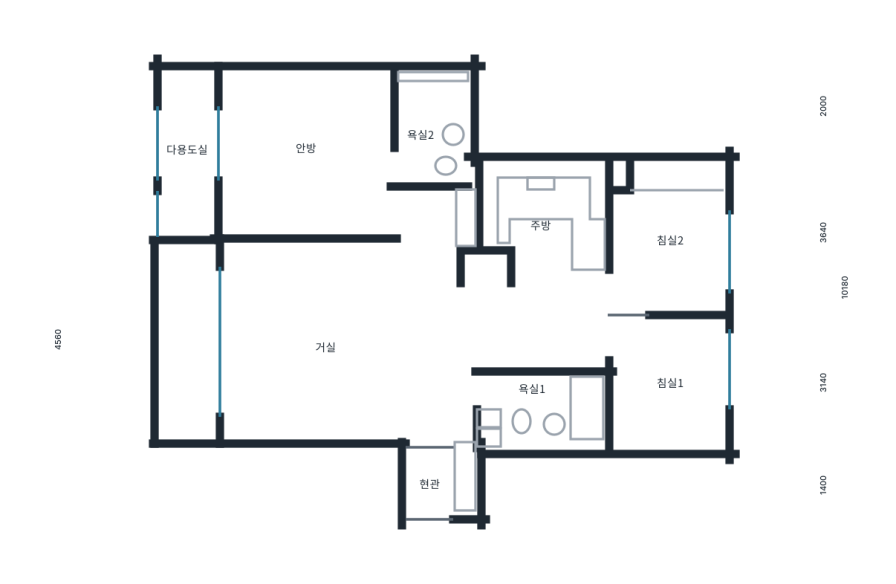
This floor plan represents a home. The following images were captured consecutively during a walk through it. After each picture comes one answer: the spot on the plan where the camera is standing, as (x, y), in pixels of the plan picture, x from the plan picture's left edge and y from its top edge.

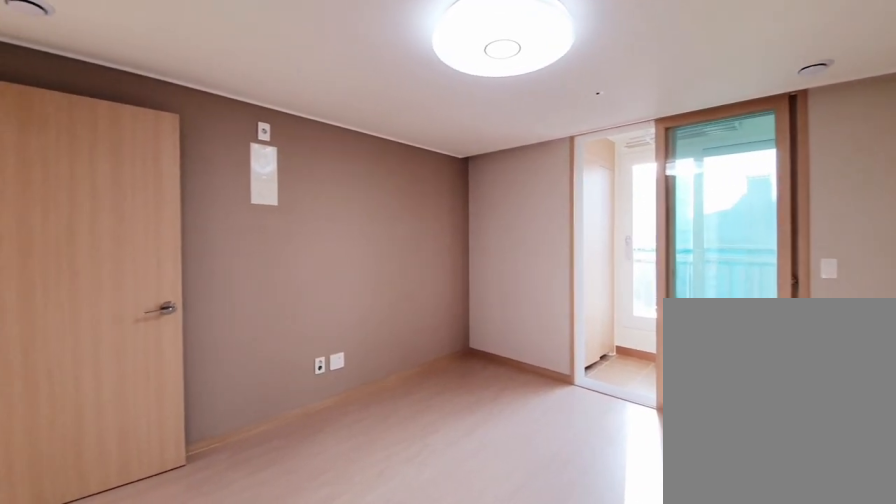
(294, 187)
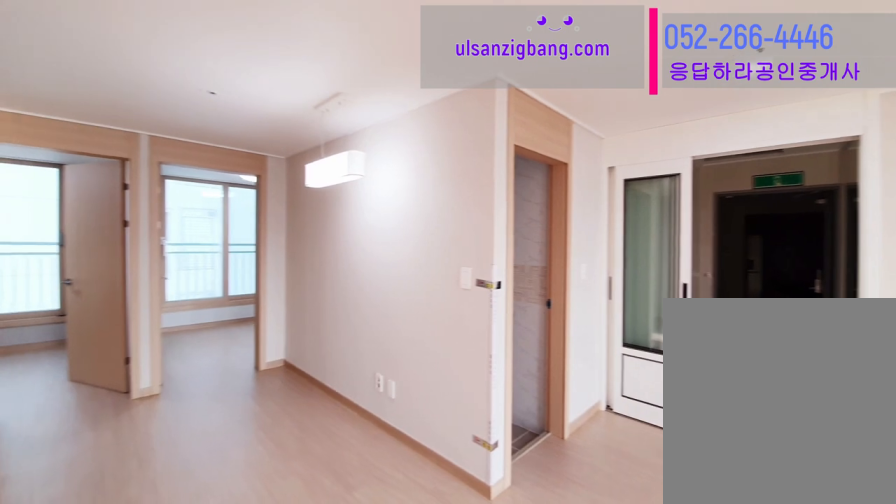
(438, 305)
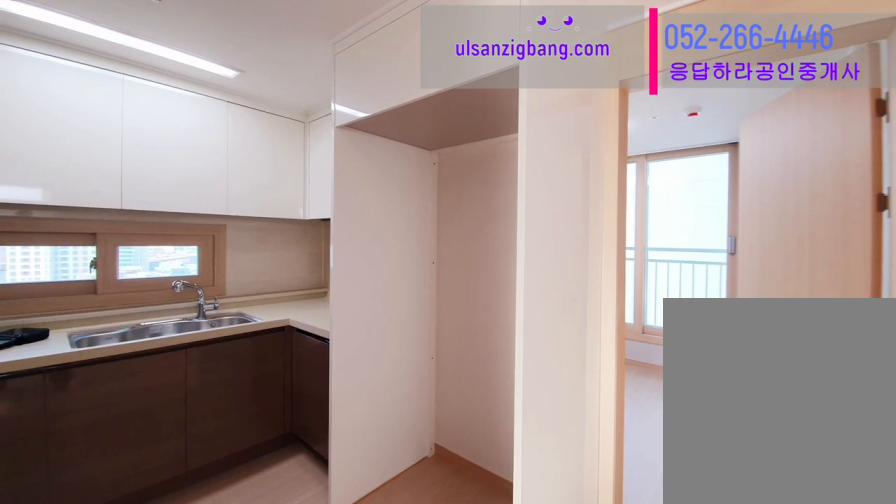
(548, 235)
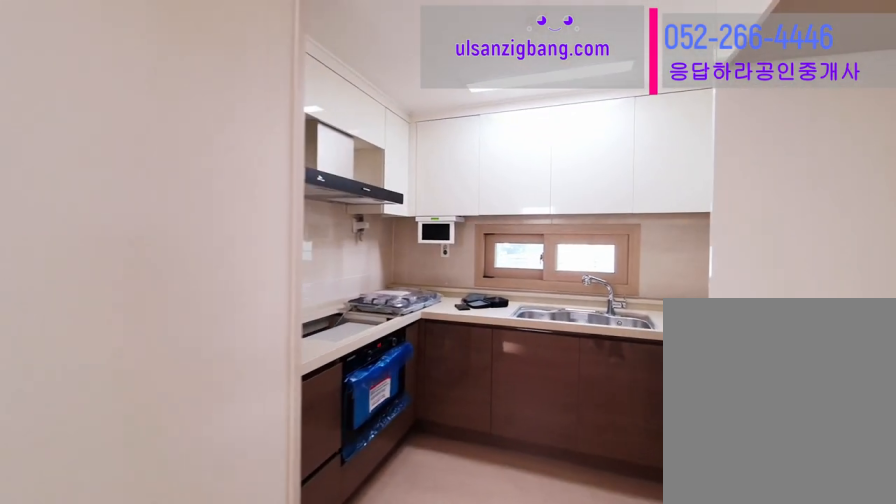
(549, 236)
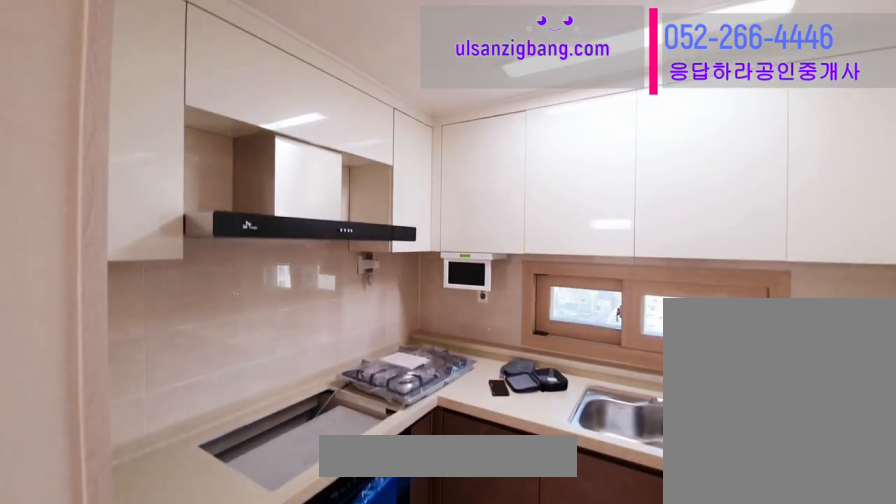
(546, 236)
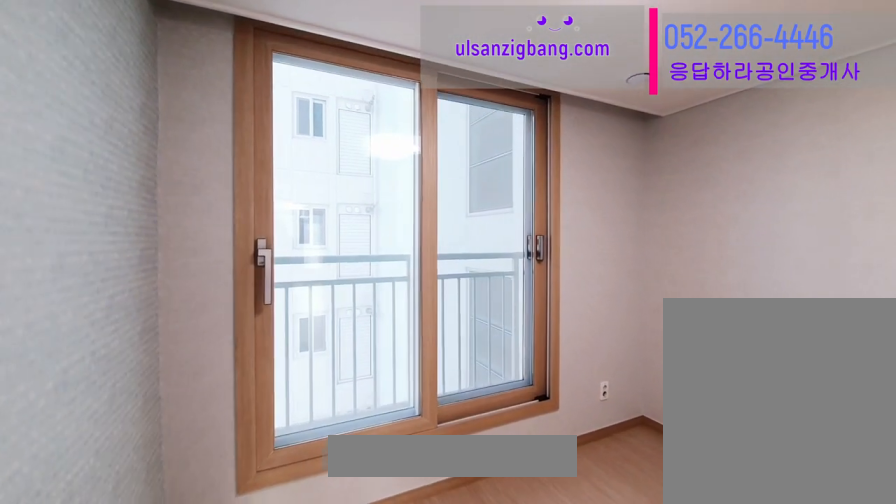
(676, 380)
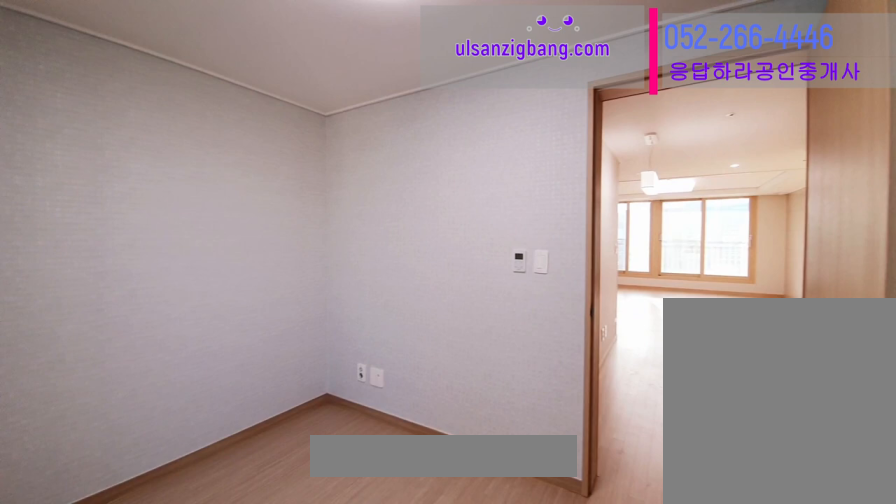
(678, 380)
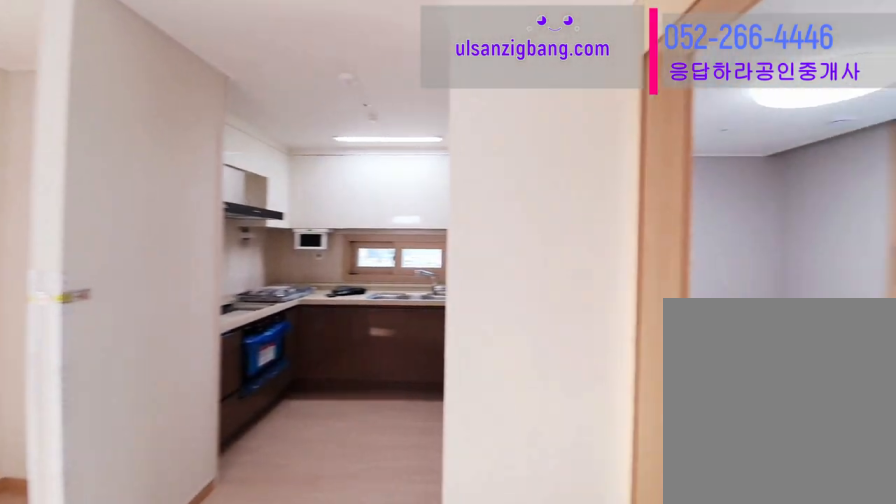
(555, 318)
